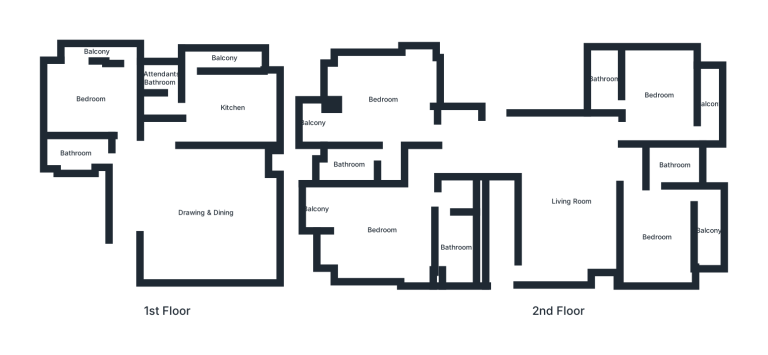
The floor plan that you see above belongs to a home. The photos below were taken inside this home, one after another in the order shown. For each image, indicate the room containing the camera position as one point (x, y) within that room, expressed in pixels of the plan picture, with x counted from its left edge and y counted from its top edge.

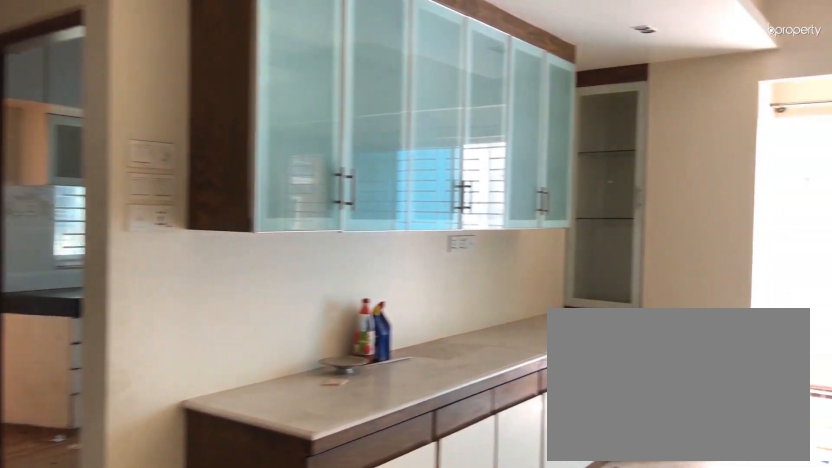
(154, 203)
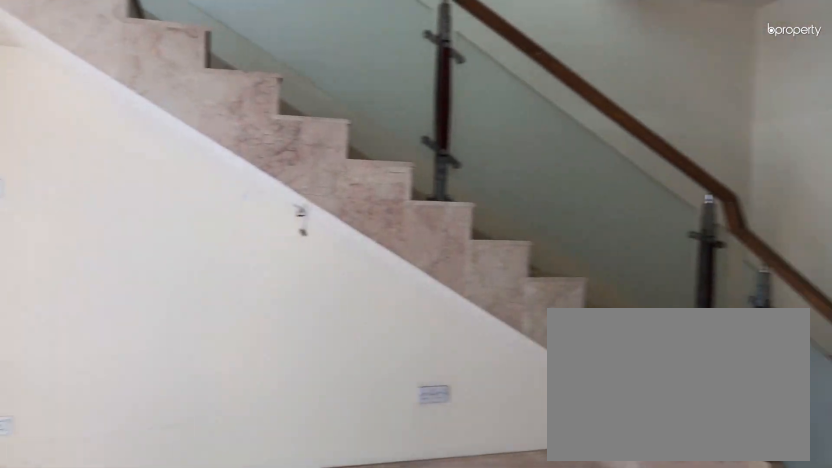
(207, 213)
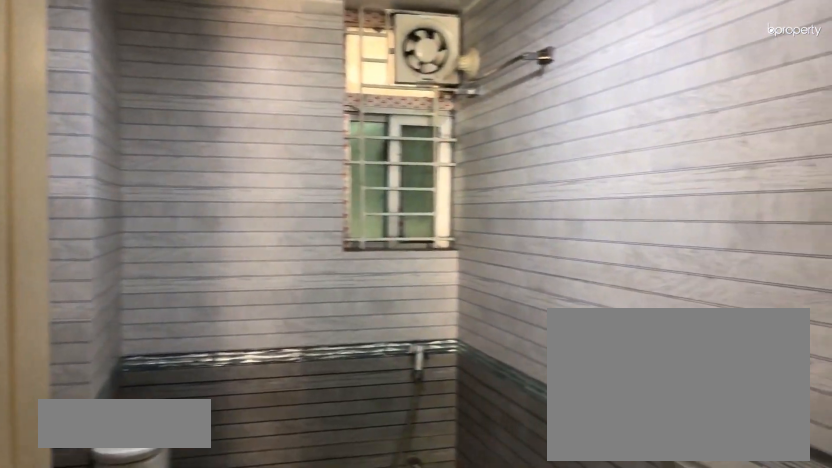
(75, 154)
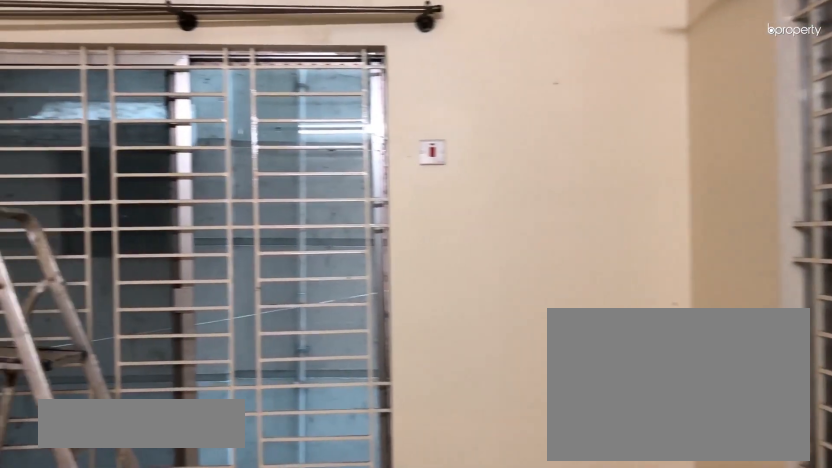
(90, 98)
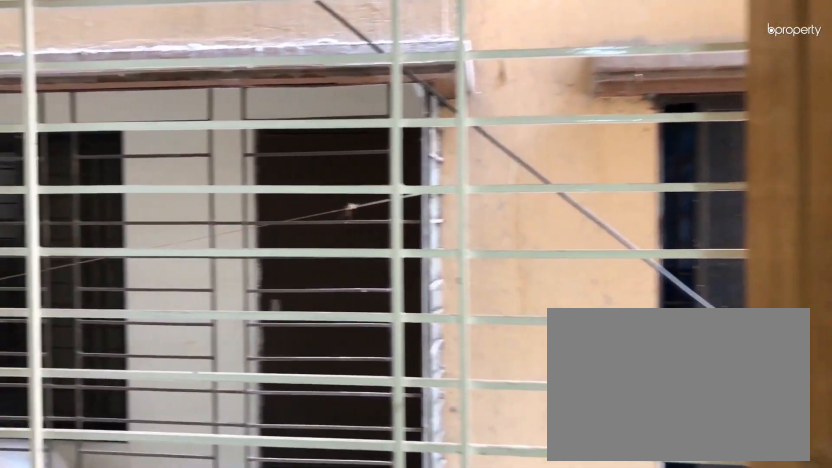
(97, 51)
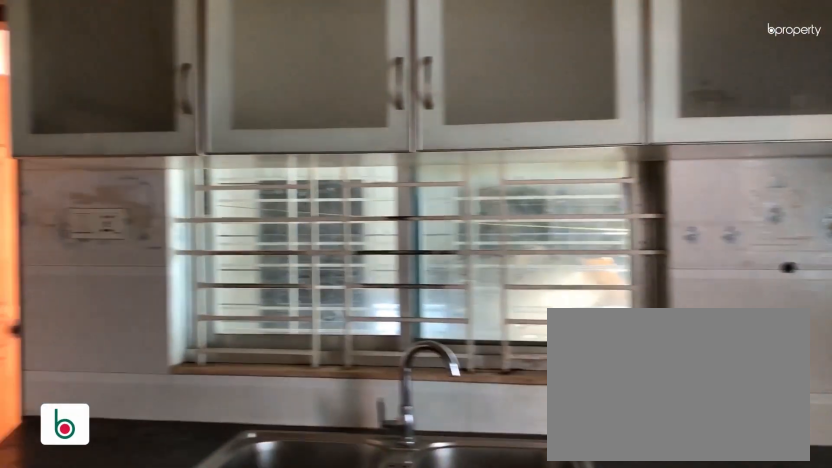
(231, 108)
